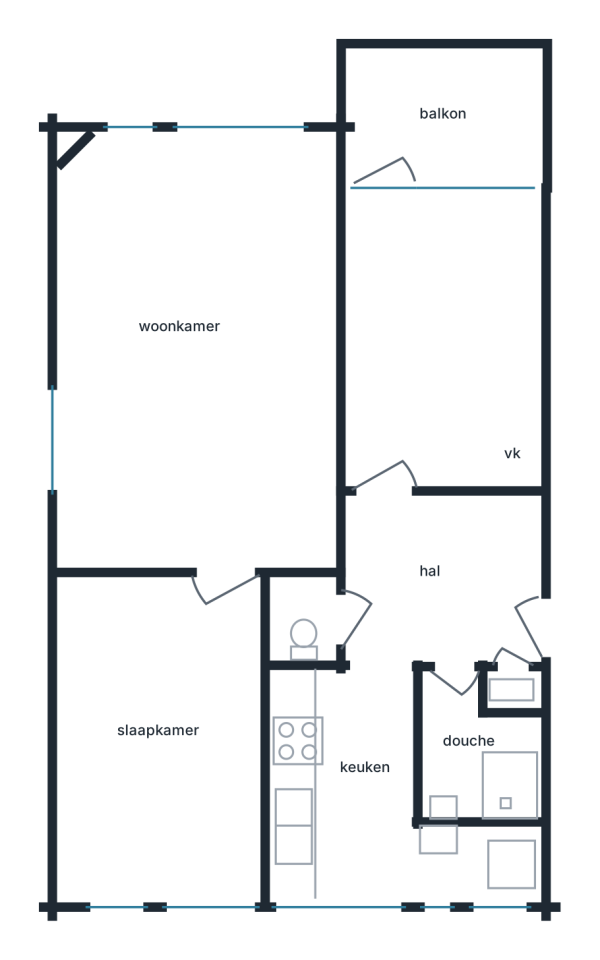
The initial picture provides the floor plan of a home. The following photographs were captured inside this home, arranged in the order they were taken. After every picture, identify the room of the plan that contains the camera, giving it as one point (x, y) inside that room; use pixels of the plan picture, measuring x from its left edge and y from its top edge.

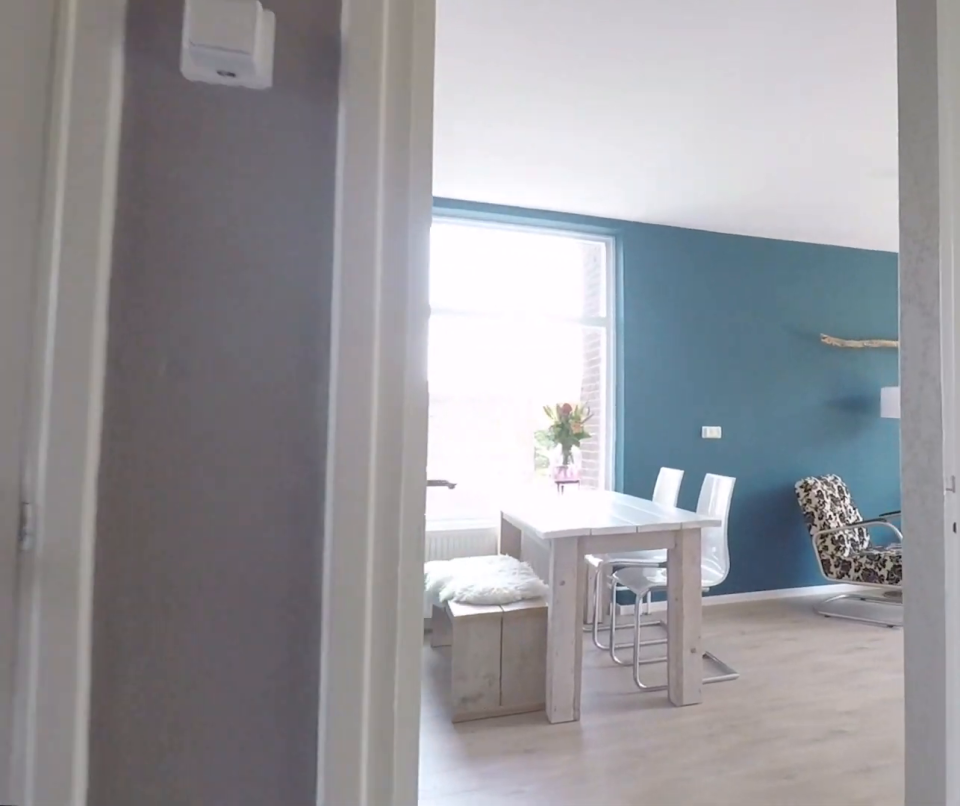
(442, 580)
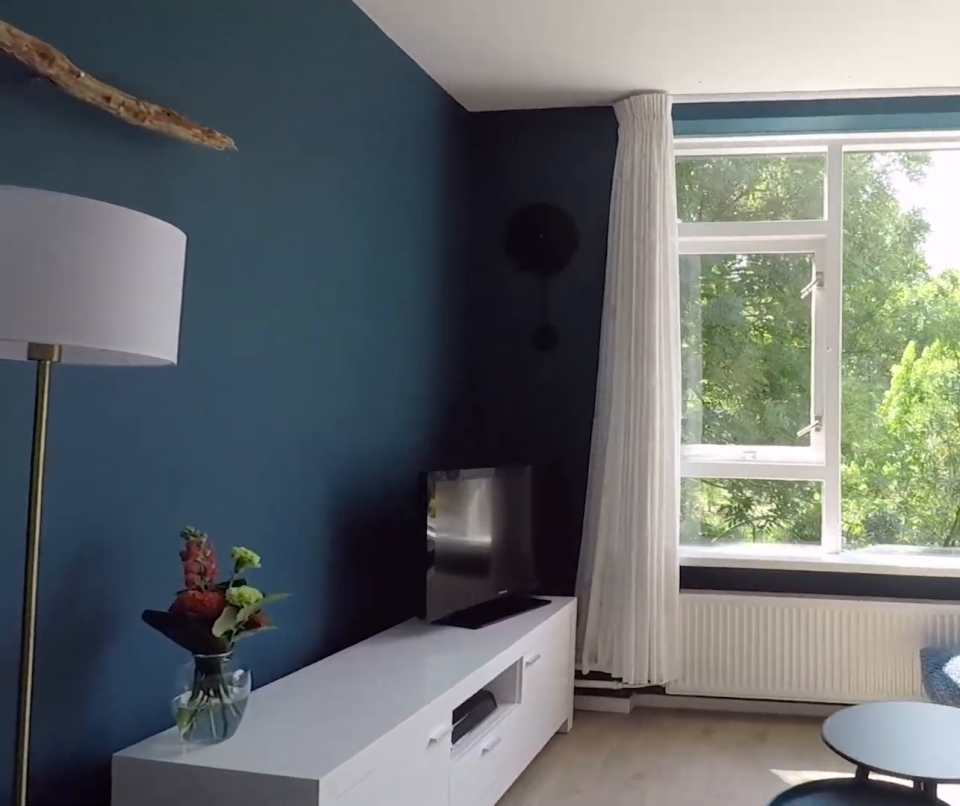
(198, 353)
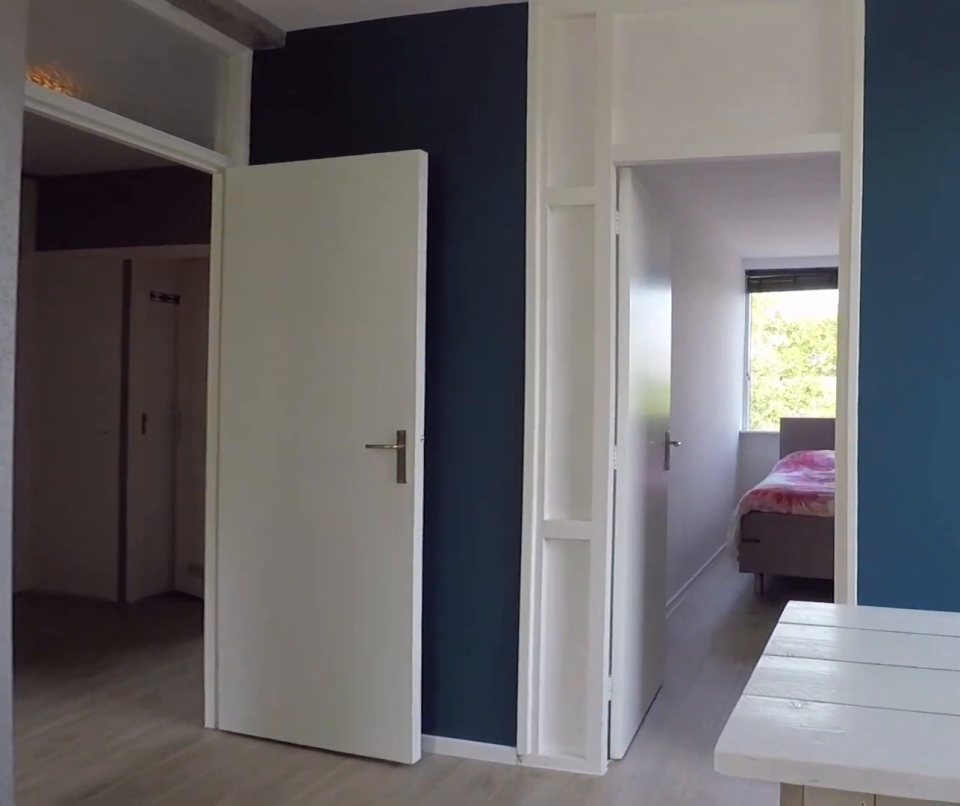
(198, 353)
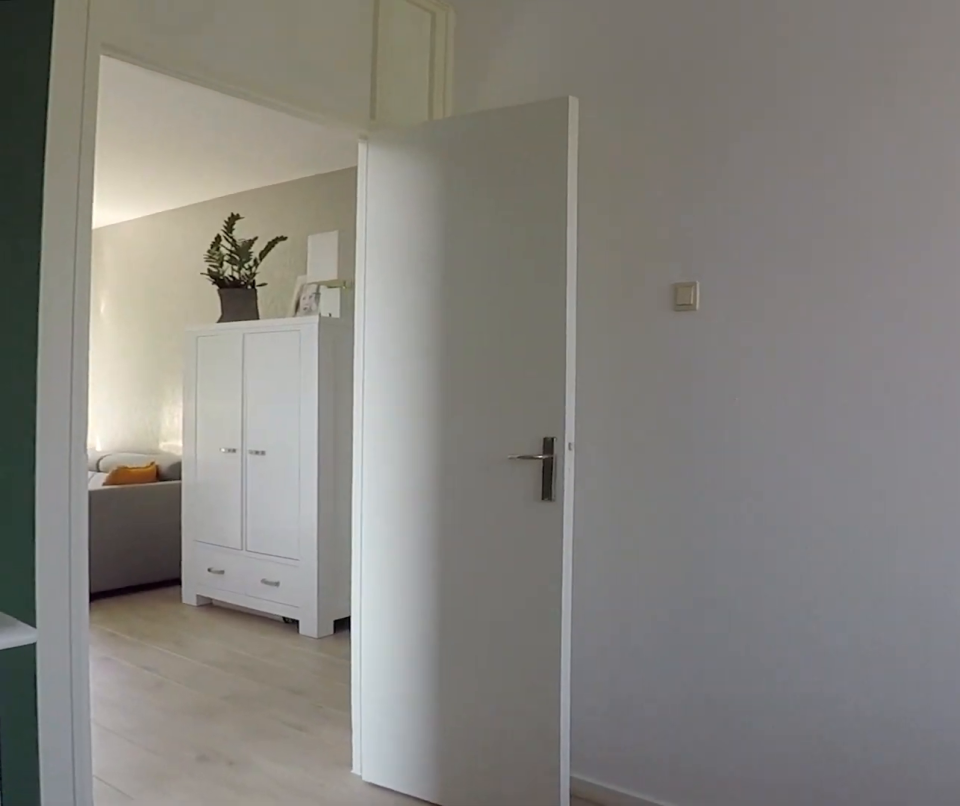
(162, 739)
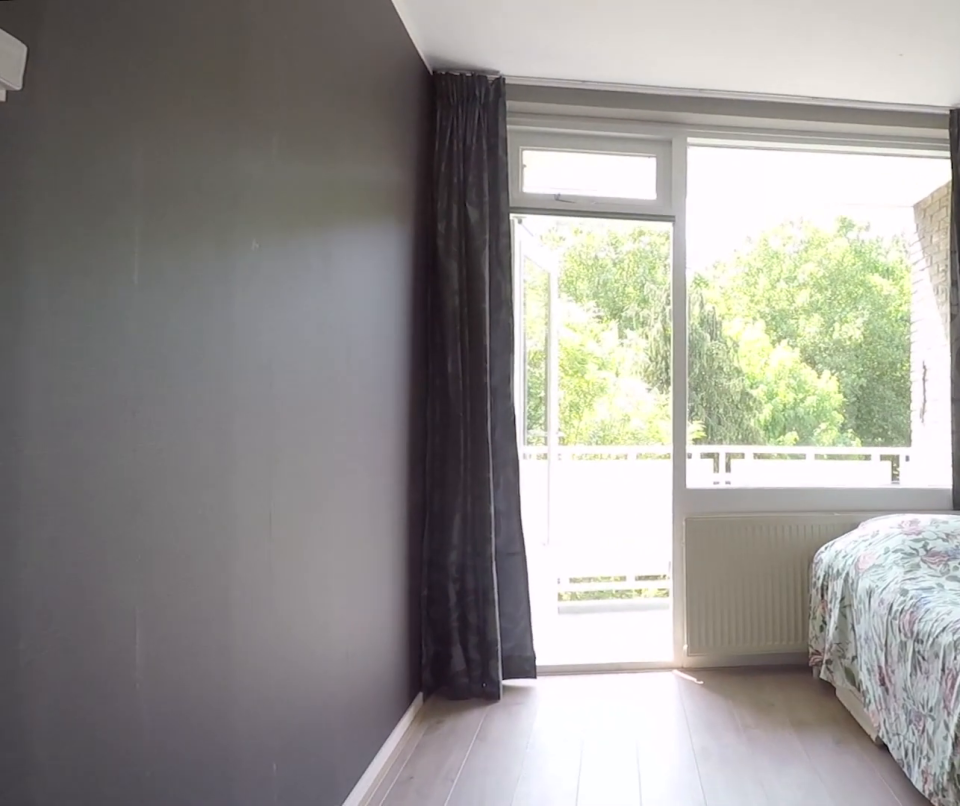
(441, 344)
